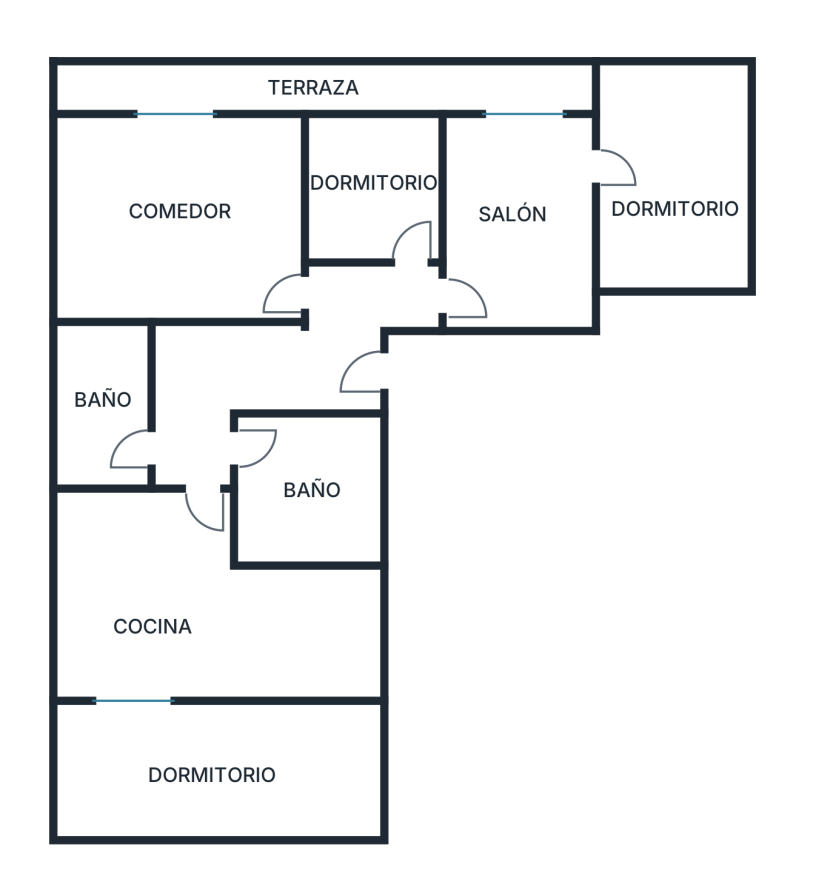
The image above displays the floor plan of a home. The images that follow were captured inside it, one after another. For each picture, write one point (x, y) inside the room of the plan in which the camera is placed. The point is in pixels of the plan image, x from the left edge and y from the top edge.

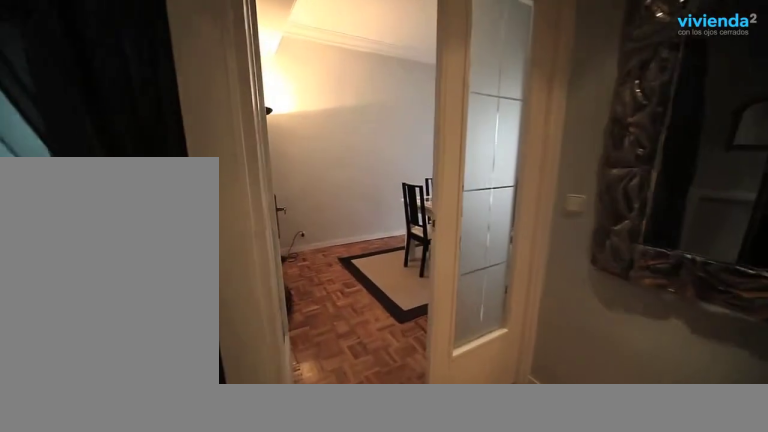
(340, 360)
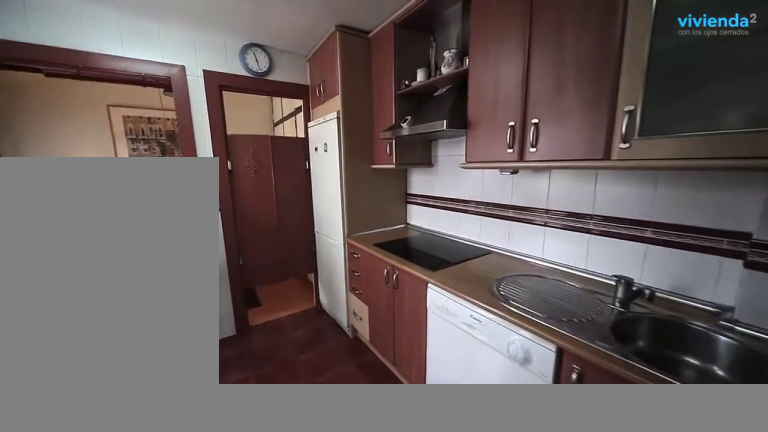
(104, 572)
